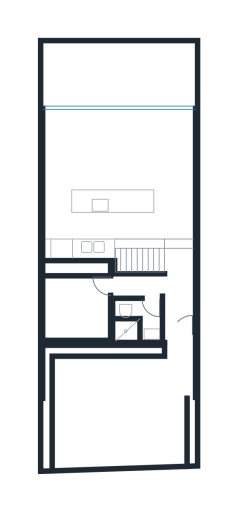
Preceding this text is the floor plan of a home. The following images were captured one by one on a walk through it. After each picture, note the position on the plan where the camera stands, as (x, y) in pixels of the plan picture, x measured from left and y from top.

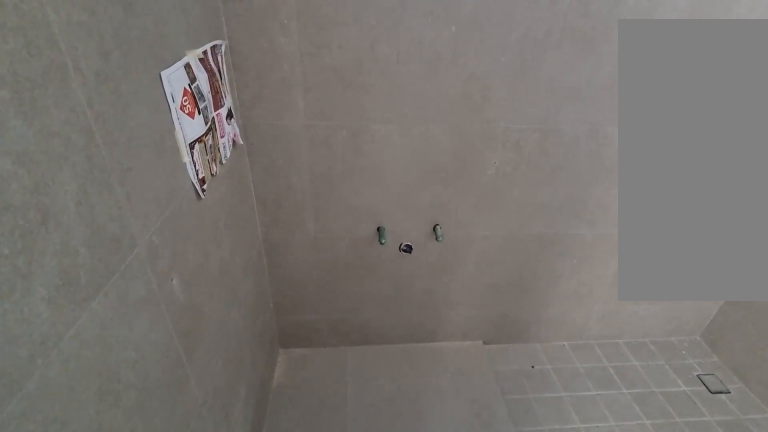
(153, 311)
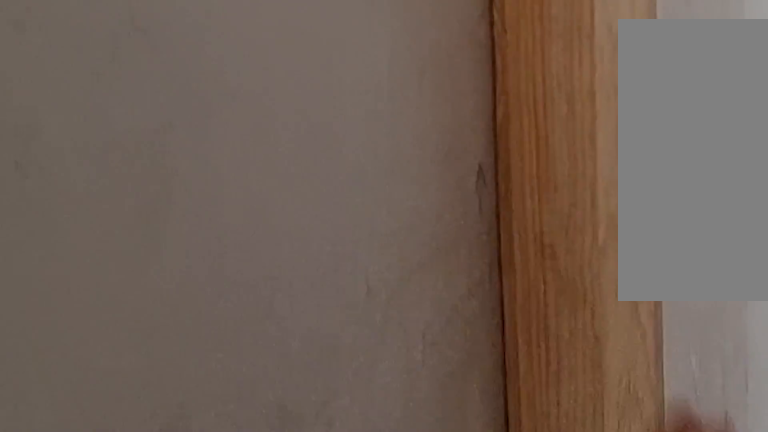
(119, 284)
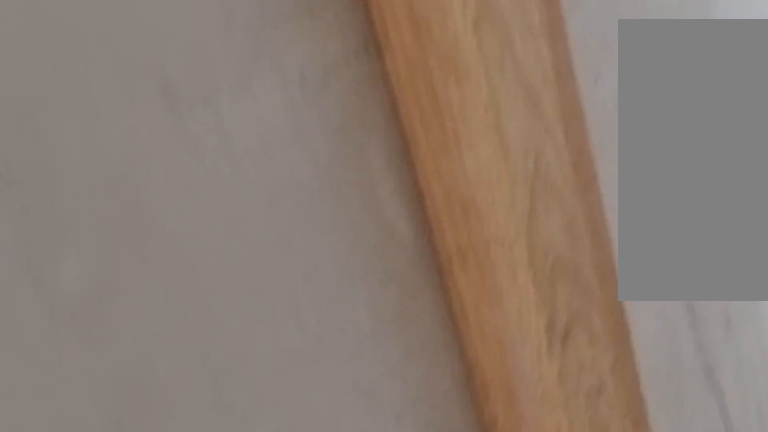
(118, 284)
